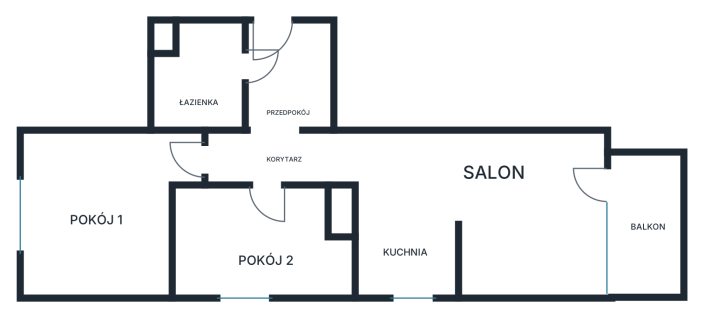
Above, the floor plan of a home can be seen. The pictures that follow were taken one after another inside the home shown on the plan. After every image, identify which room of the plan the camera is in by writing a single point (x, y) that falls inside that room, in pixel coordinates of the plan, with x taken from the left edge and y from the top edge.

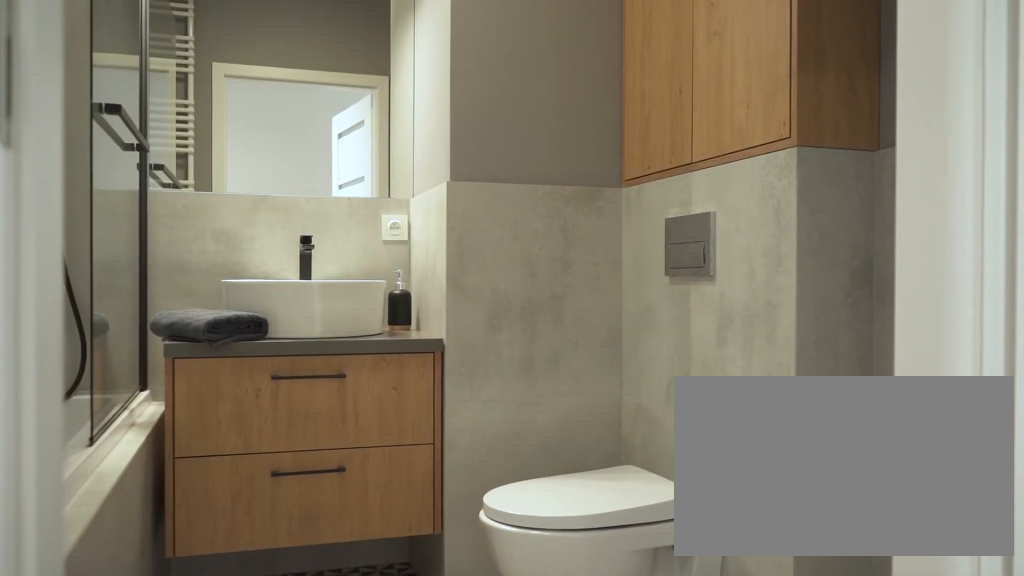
(233, 76)
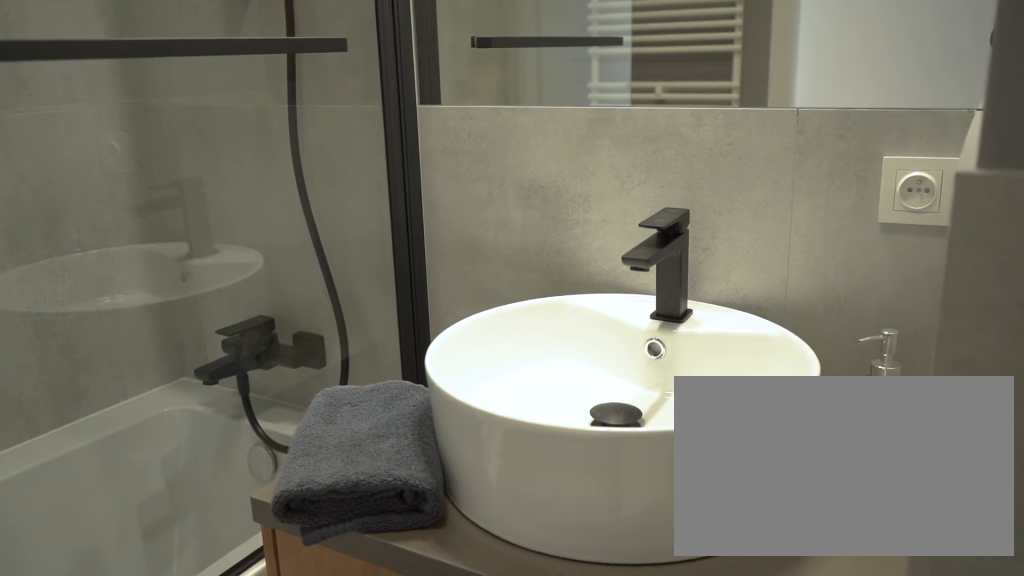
(201, 84)
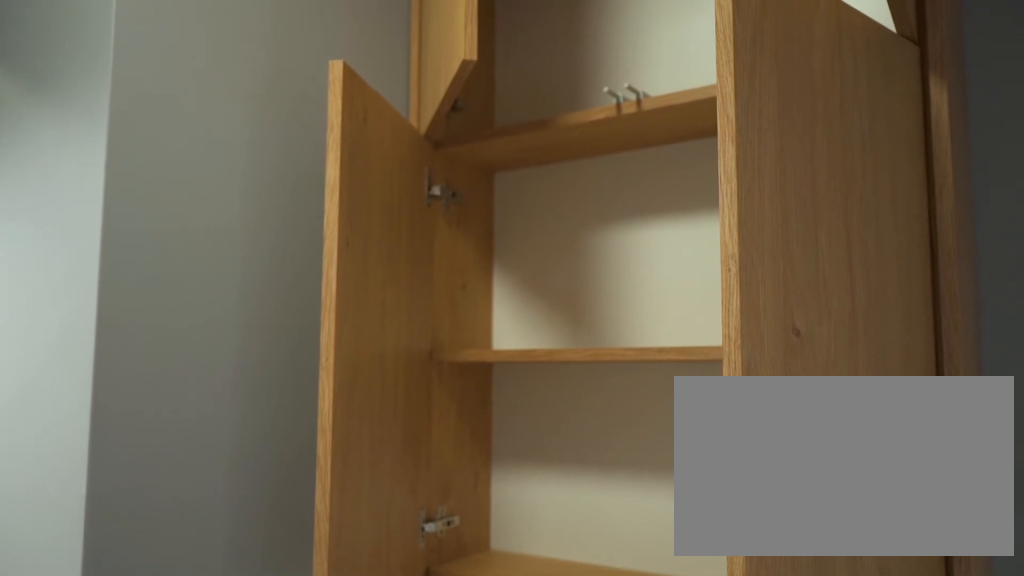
(198, 76)
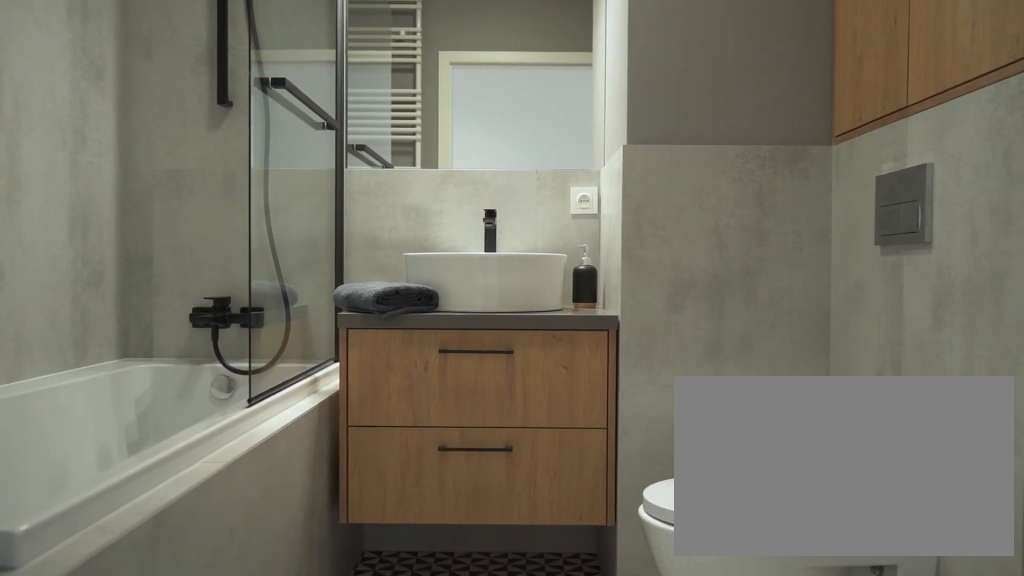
(198, 76)
